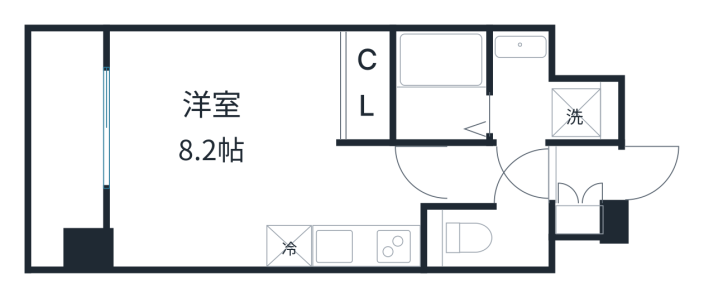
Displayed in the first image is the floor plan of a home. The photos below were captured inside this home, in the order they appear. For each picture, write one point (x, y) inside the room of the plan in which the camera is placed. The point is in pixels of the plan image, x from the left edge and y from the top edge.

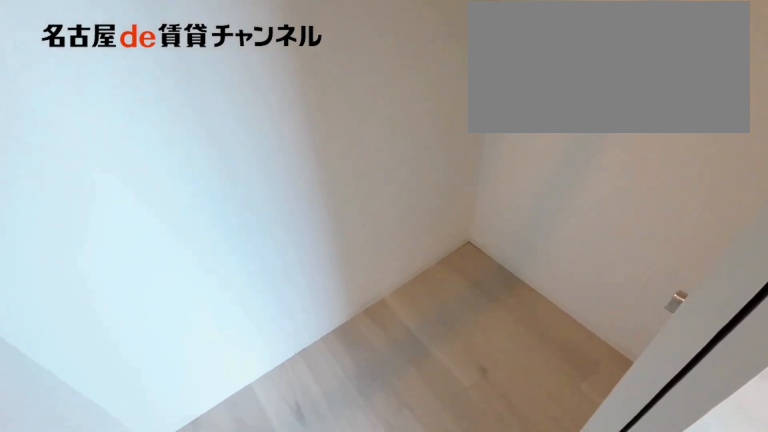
(368, 85)
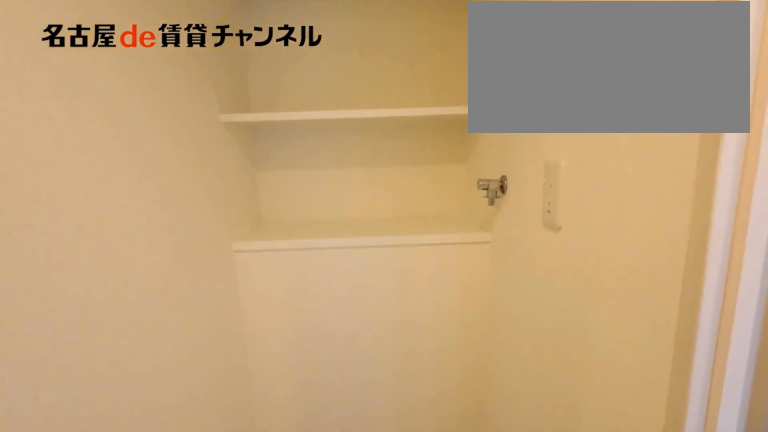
(545, 95)
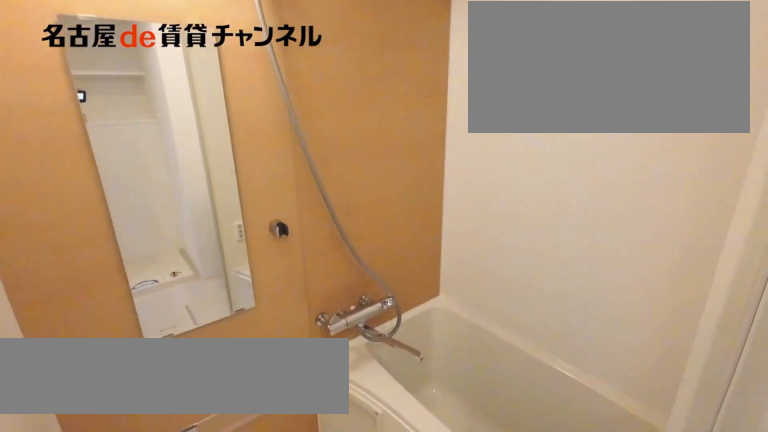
(441, 85)
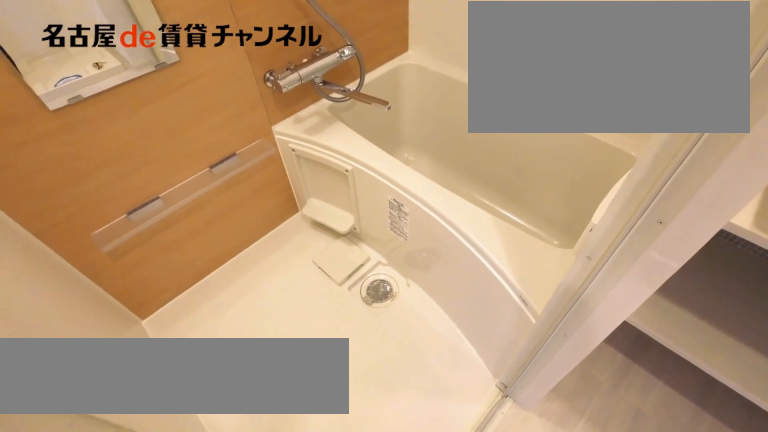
(441, 85)
